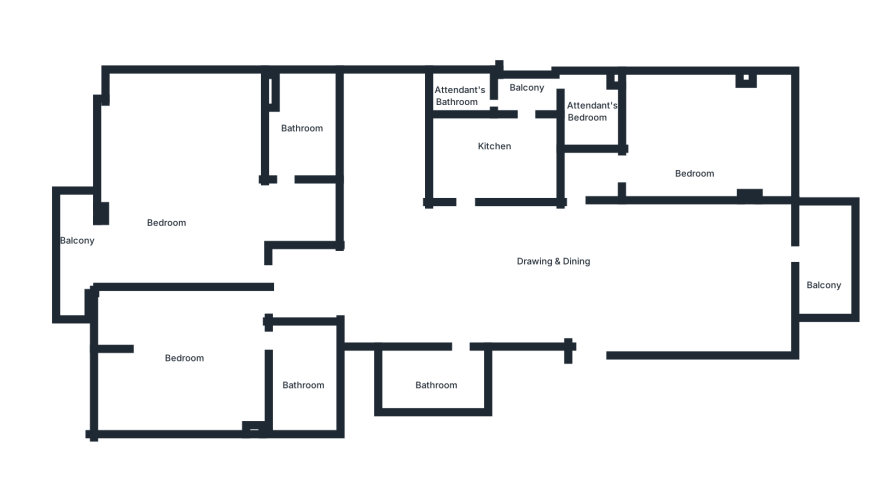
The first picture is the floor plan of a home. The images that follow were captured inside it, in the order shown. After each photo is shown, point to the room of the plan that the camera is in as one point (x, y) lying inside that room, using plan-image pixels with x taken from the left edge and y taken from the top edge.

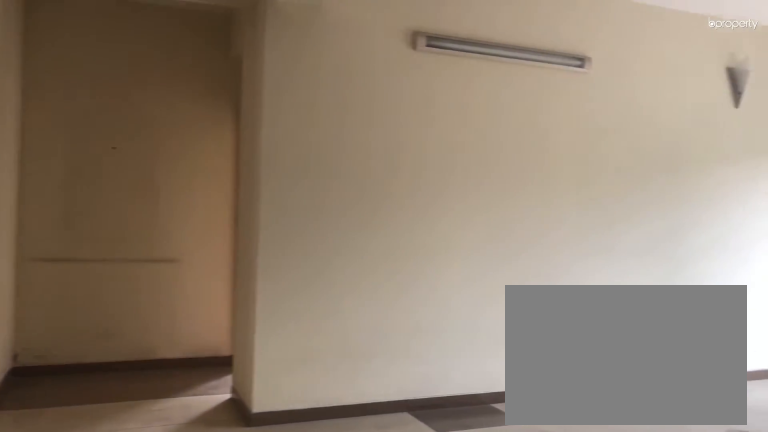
(555, 266)
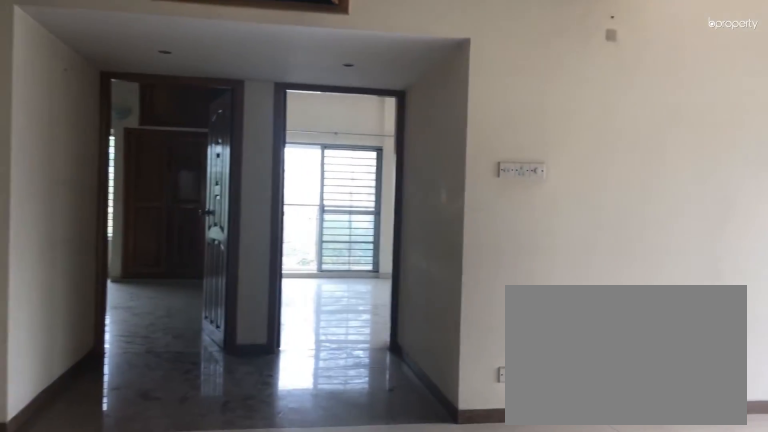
(554, 266)
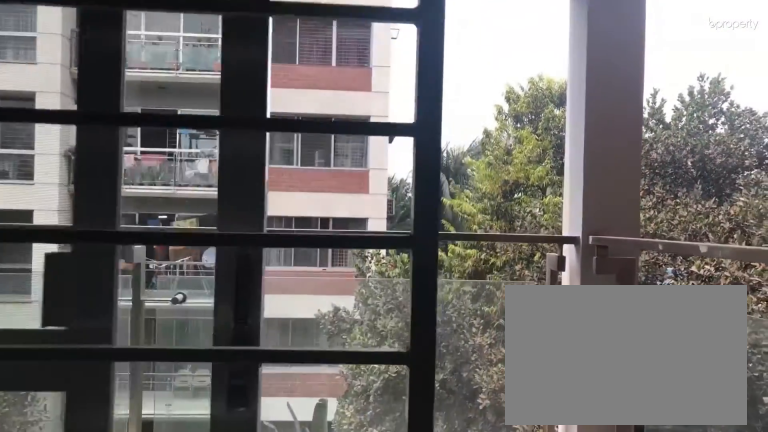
(826, 274)
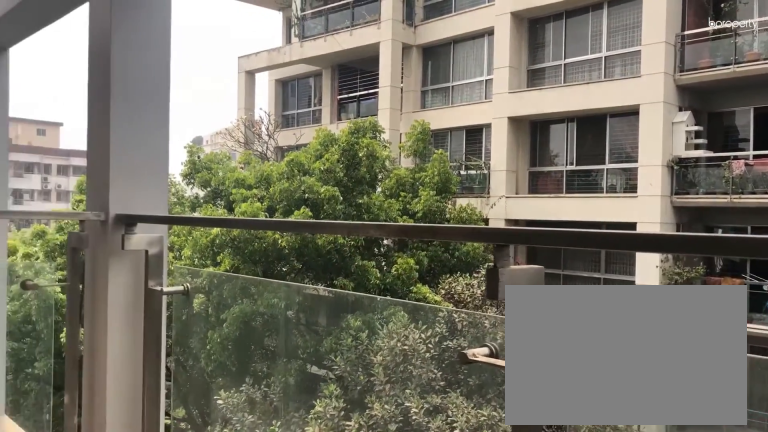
(828, 275)
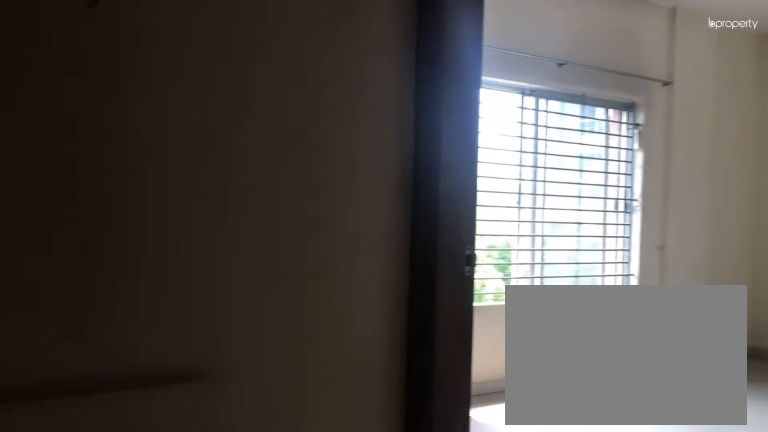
(624, 173)
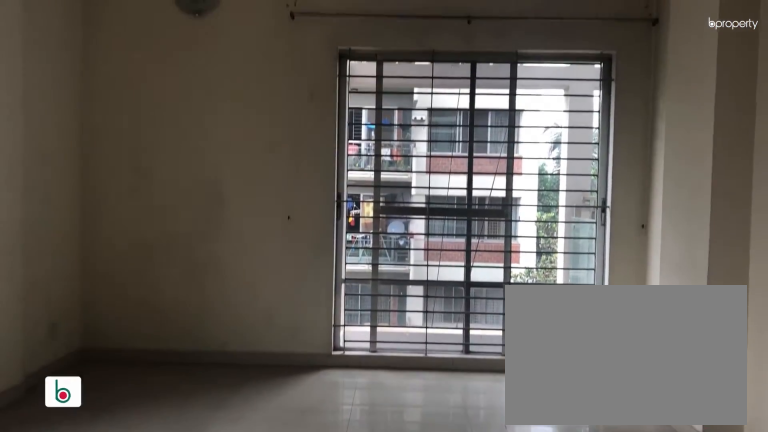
(703, 141)
